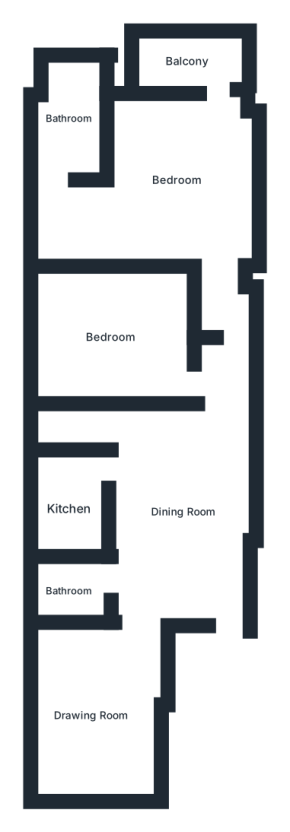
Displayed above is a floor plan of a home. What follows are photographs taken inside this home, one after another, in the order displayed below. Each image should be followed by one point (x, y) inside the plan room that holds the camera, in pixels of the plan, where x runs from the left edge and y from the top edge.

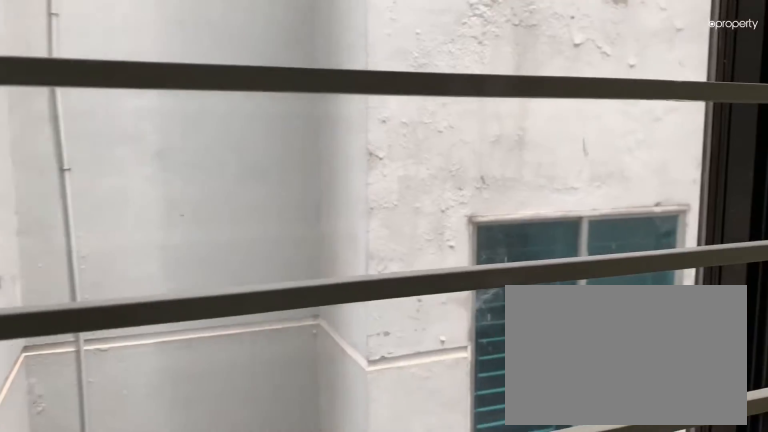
(92, 715)
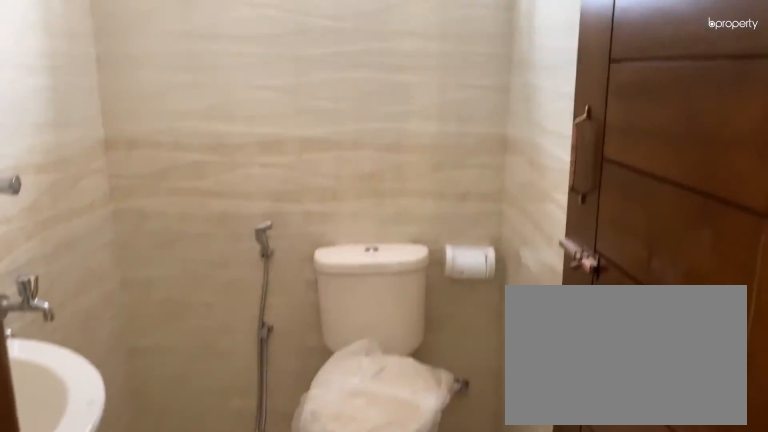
(71, 589)
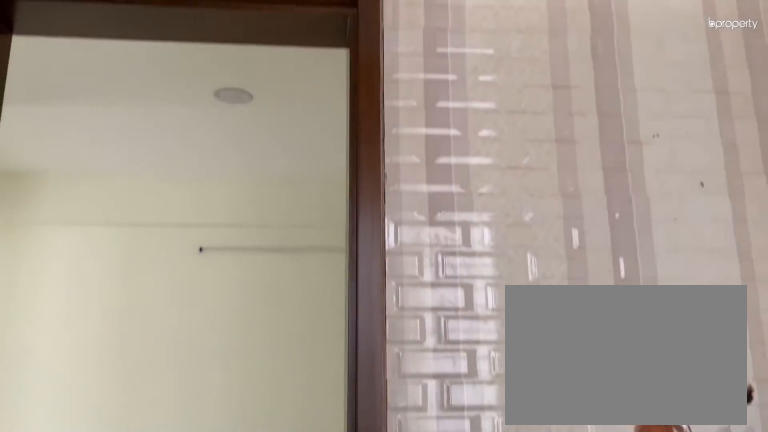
(69, 504)
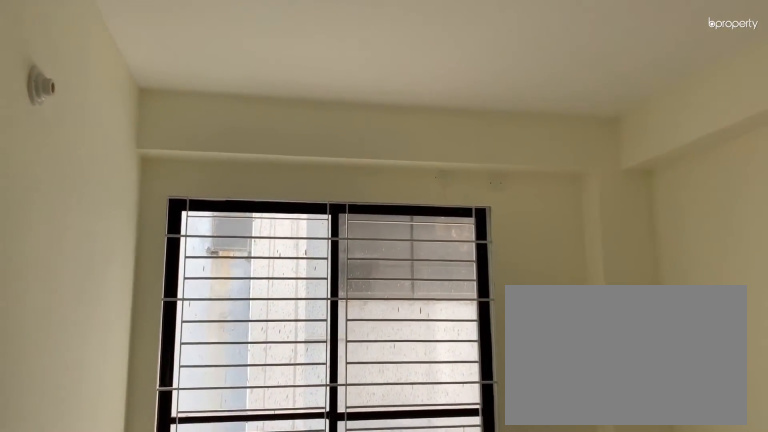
(110, 337)
